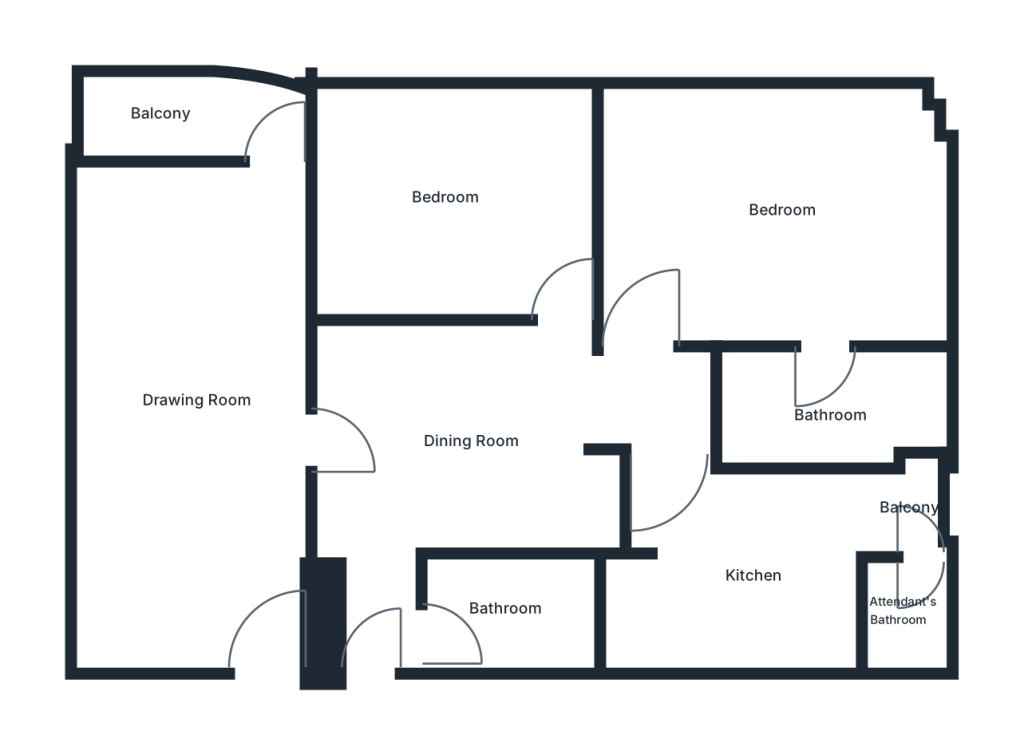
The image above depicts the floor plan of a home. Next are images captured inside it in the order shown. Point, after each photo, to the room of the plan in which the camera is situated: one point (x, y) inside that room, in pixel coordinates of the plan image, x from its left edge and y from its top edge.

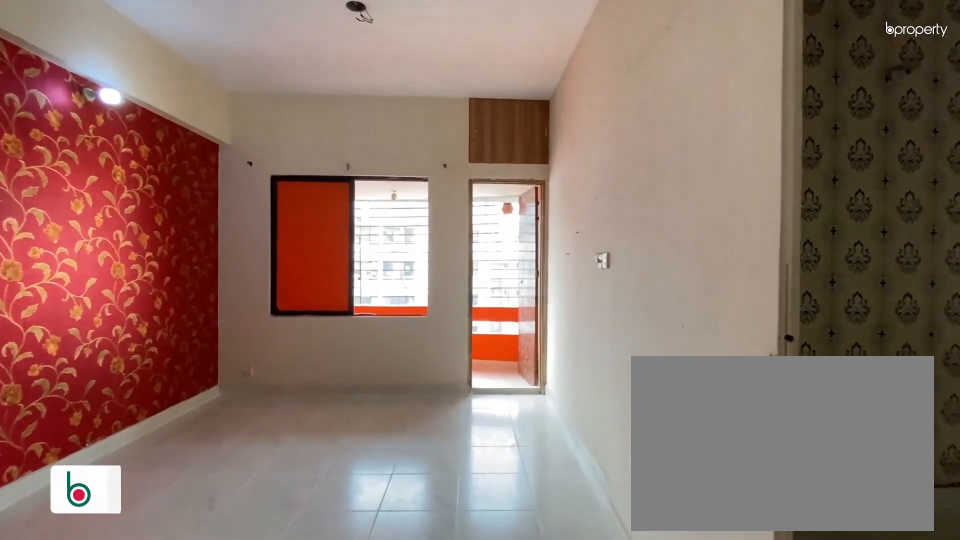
(201, 376)
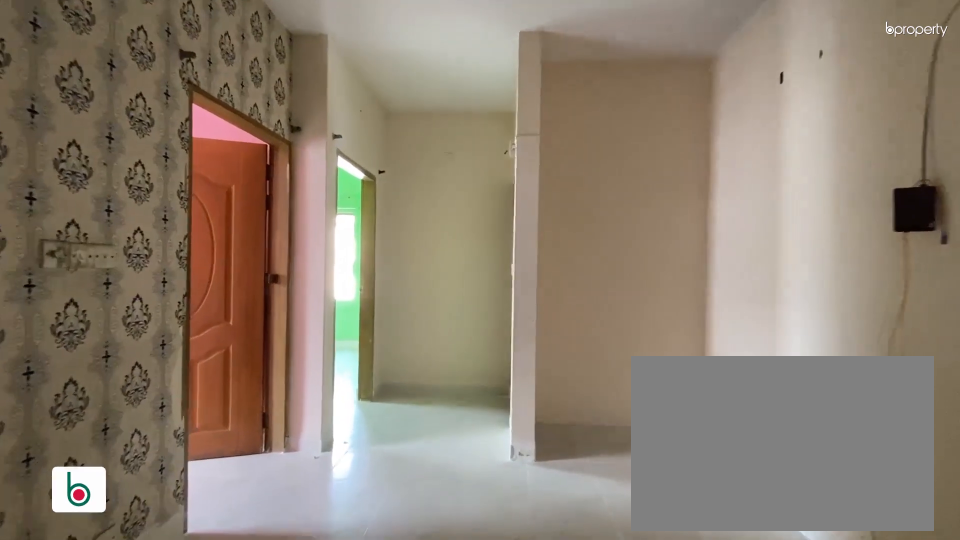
(454, 447)
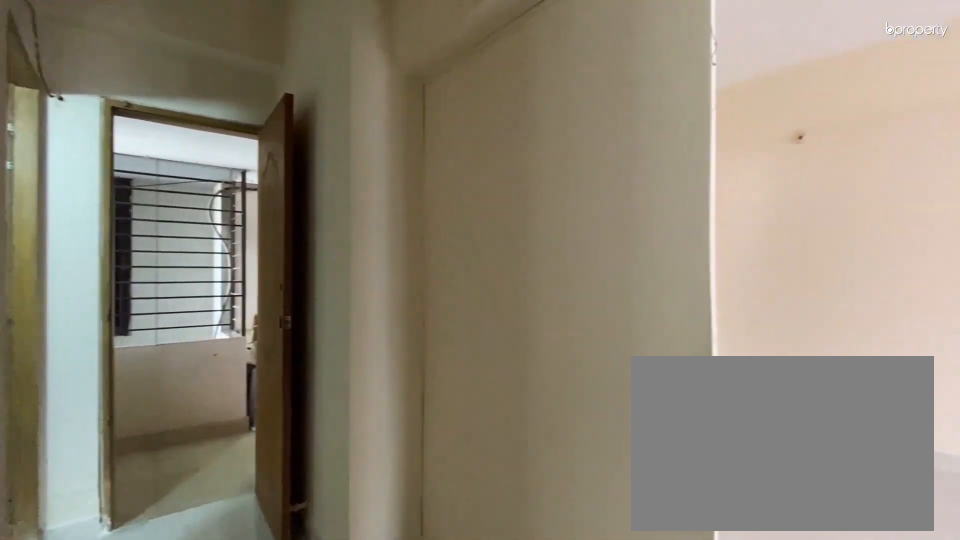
(454, 447)
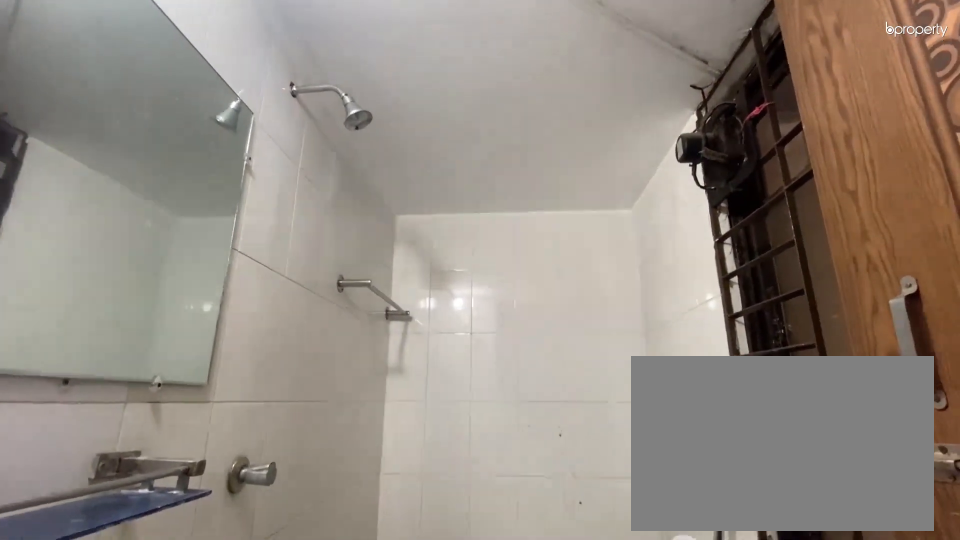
(497, 621)
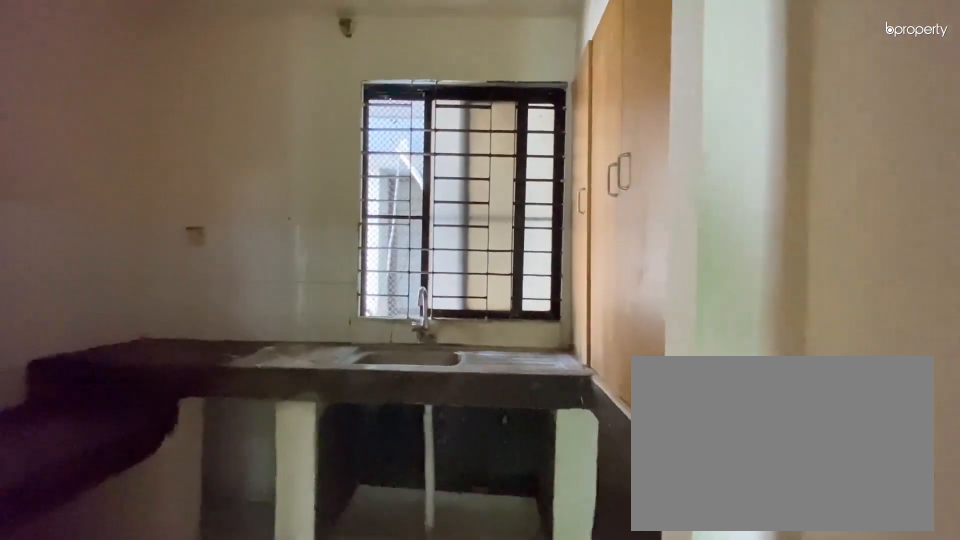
(738, 574)
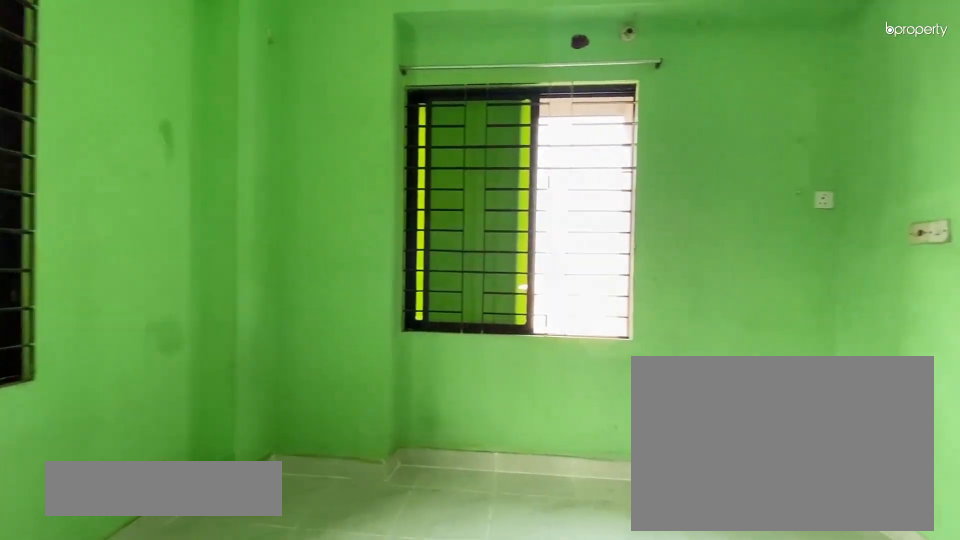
(776, 230)
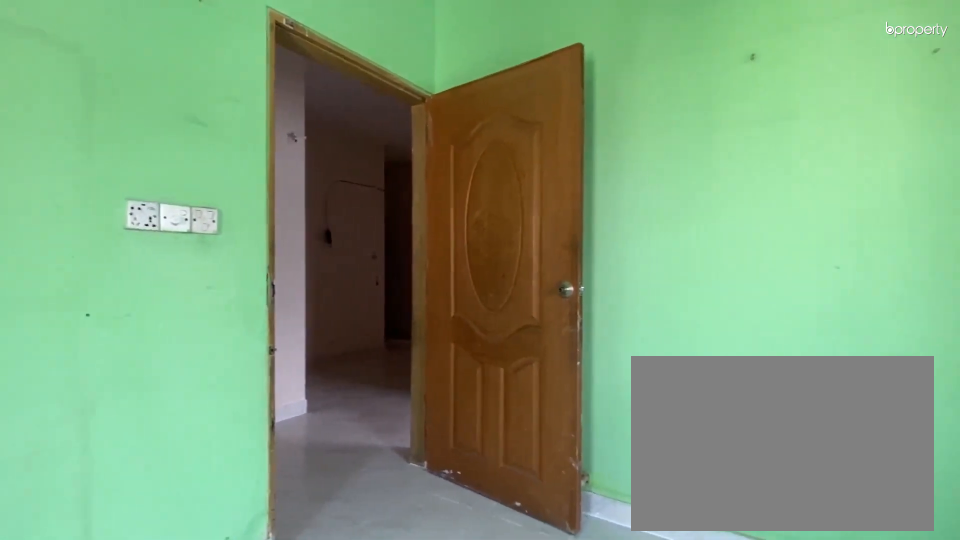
(776, 230)
